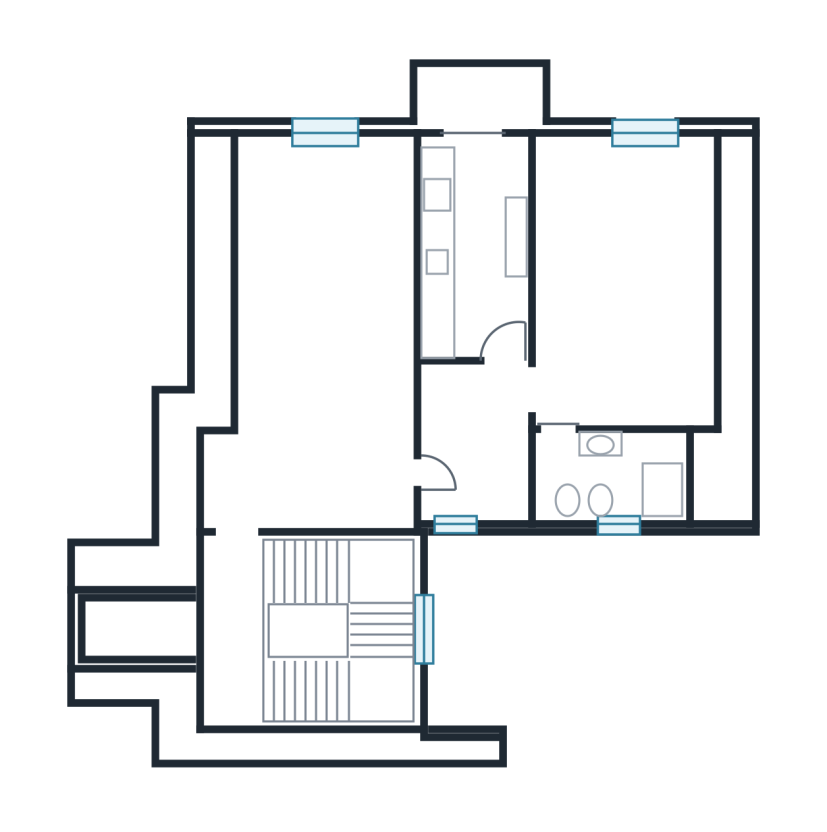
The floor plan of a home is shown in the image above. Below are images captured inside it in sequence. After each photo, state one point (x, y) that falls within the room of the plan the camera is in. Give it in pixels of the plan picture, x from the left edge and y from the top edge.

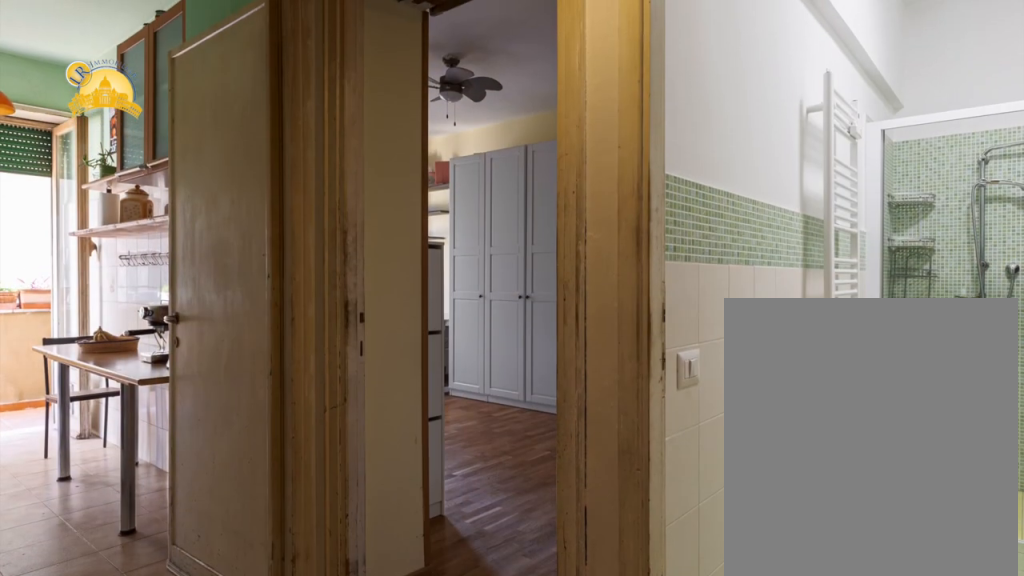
(471, 447)
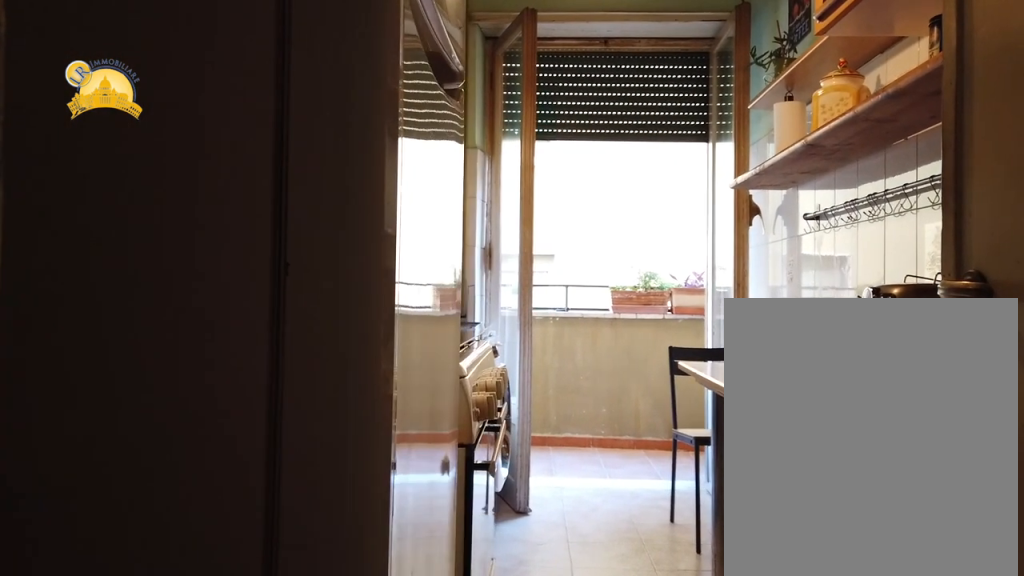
(468, 250)
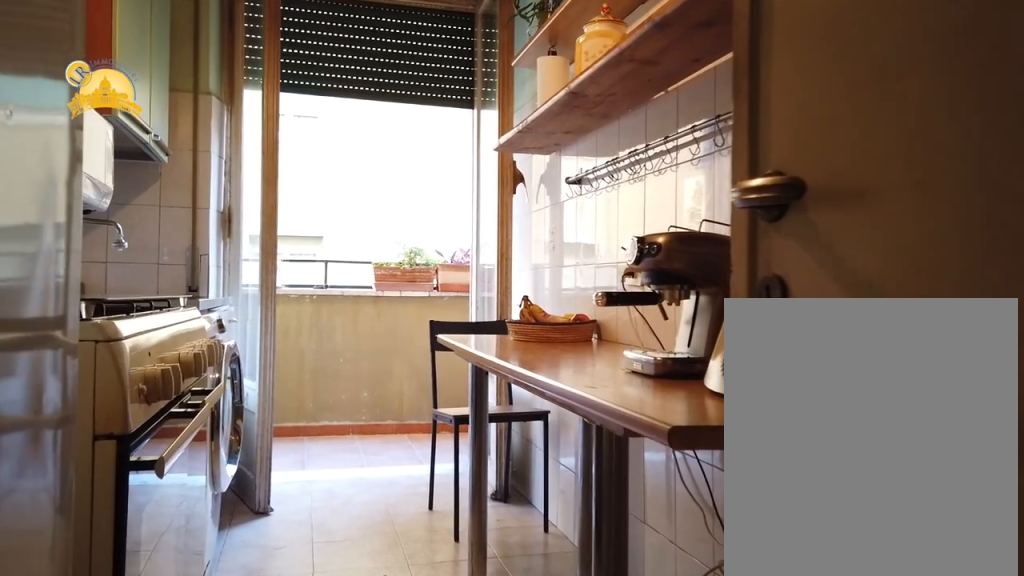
(468, 250)
